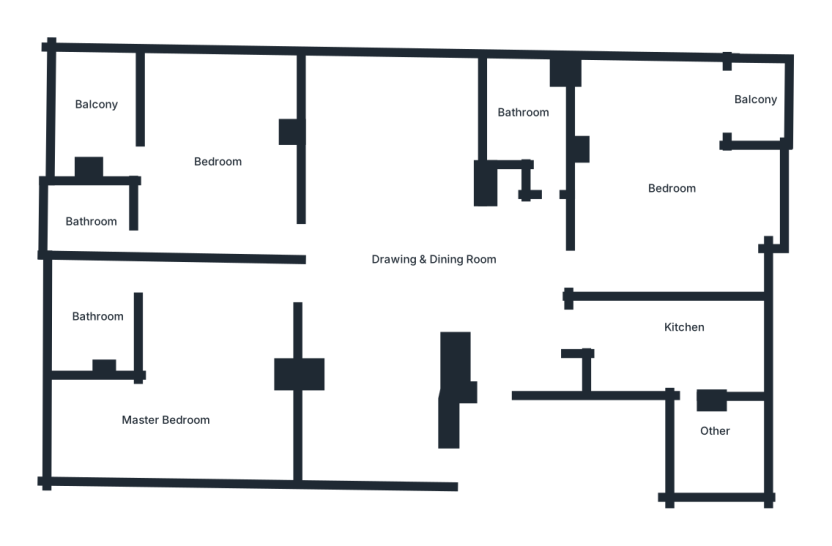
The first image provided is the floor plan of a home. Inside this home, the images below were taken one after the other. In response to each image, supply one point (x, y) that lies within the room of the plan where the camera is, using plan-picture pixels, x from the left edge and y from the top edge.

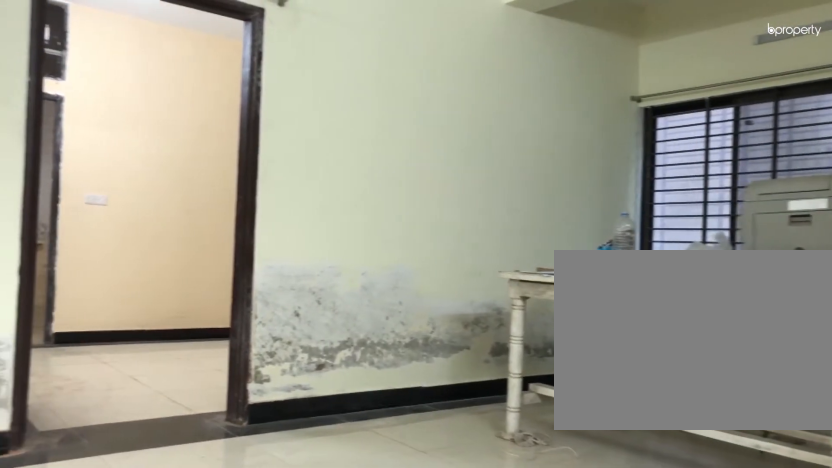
(454, 273)
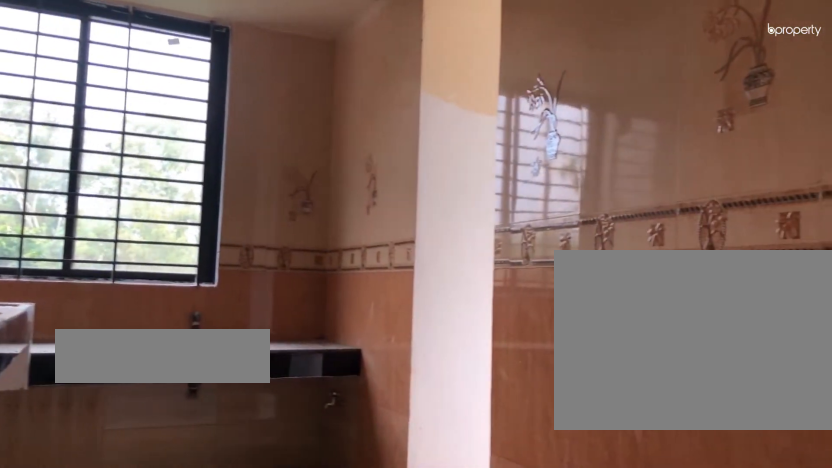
(686, 339)
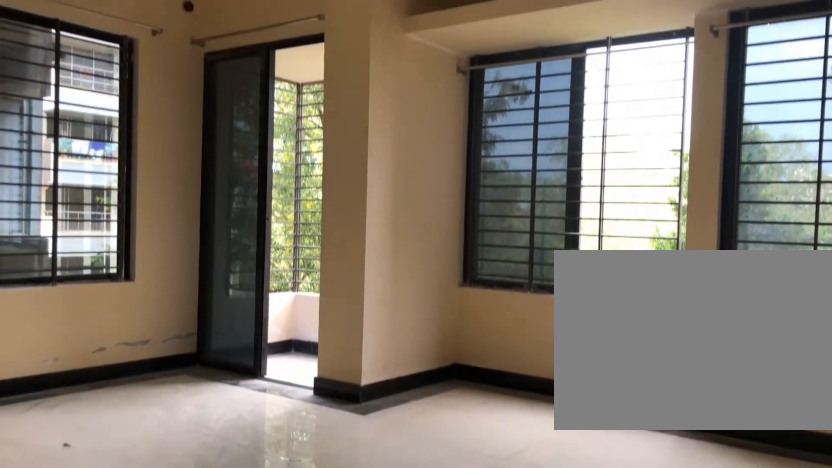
(660, 184)
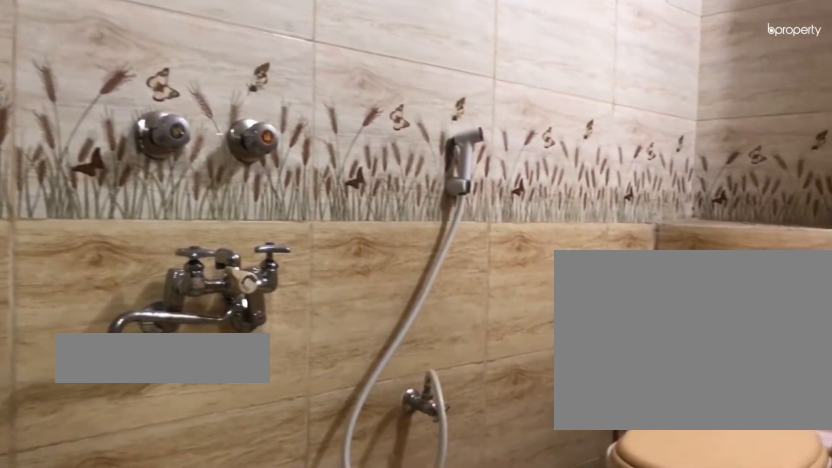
(90, 214)
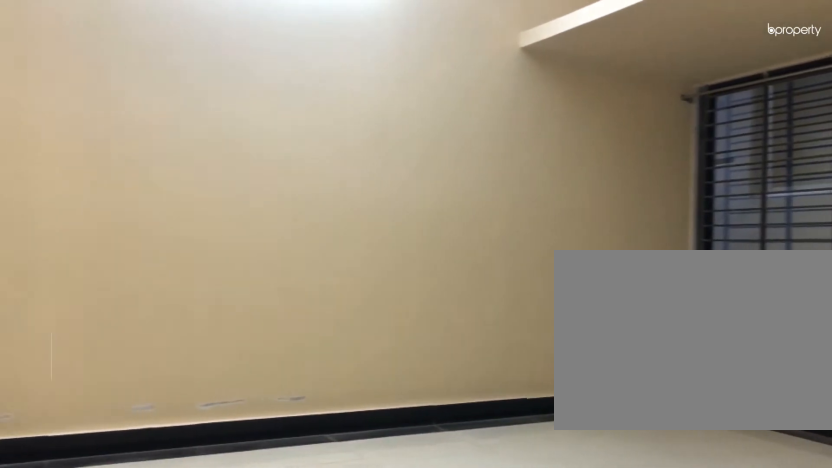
(195, 369)
